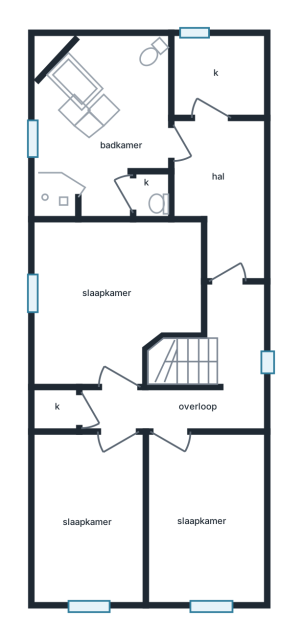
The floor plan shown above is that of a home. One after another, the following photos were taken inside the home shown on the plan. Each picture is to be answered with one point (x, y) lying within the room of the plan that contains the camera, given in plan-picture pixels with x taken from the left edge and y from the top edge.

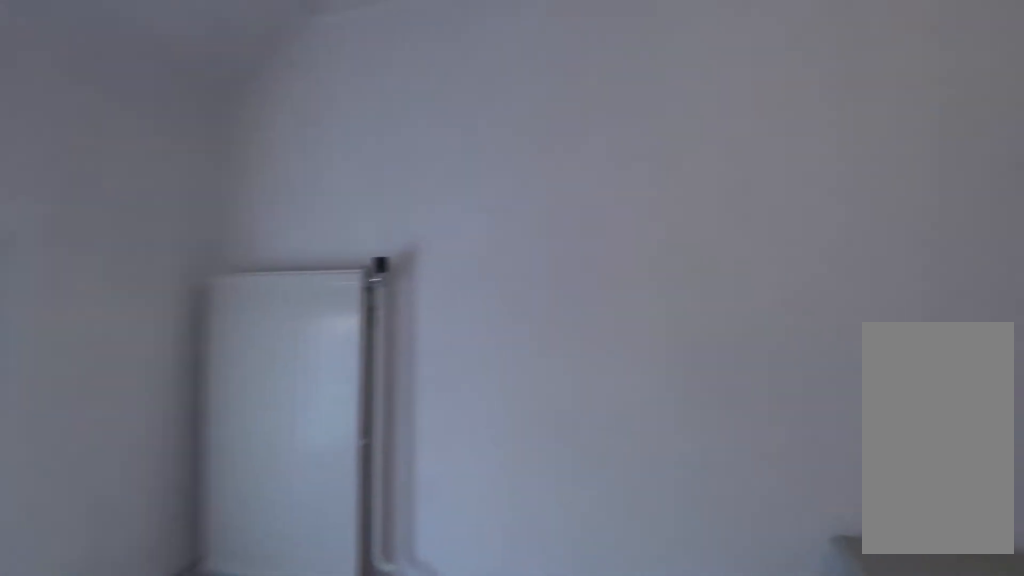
(90, 518)
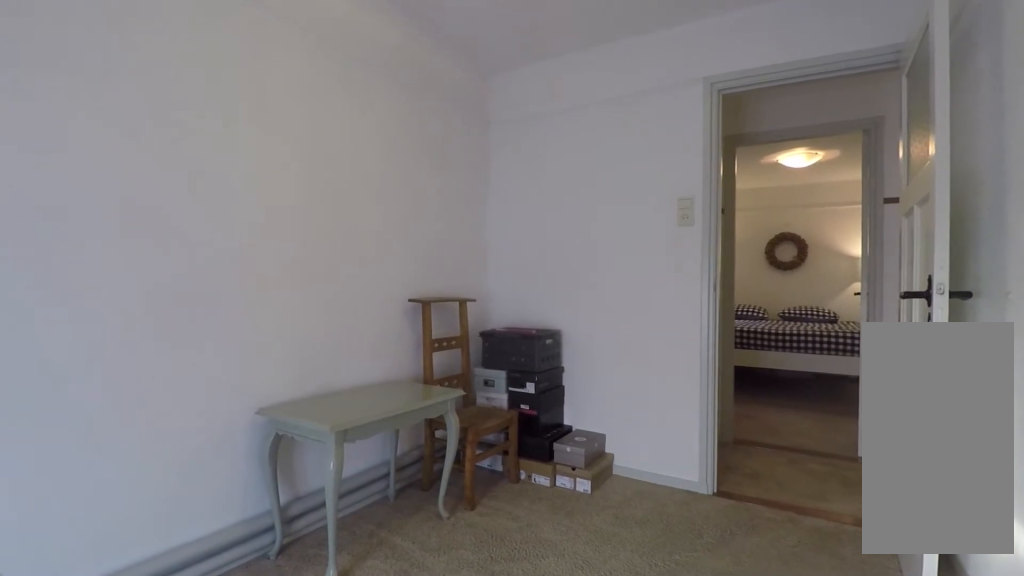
(90, 518)
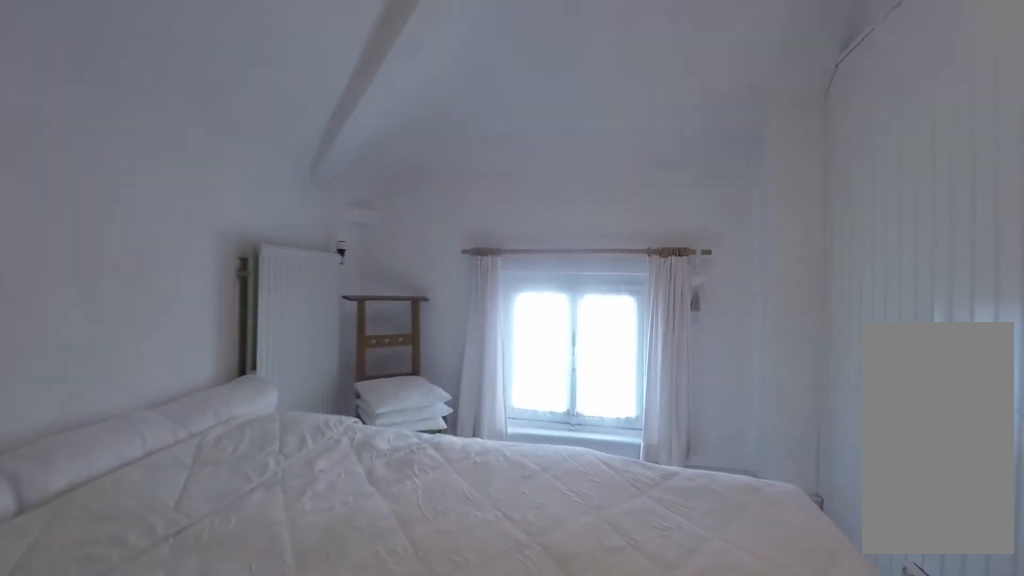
(203, 518)
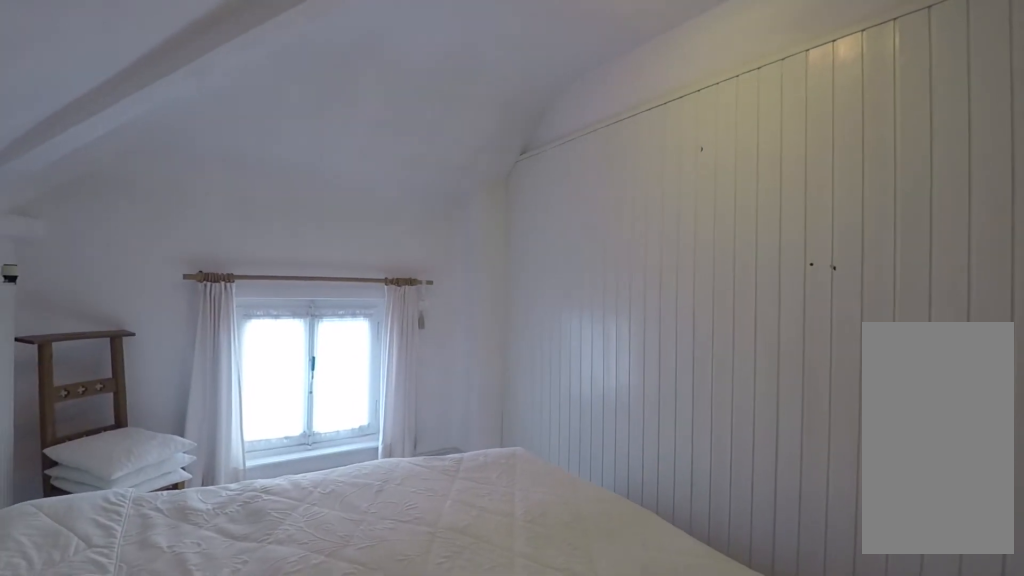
(203, 518)
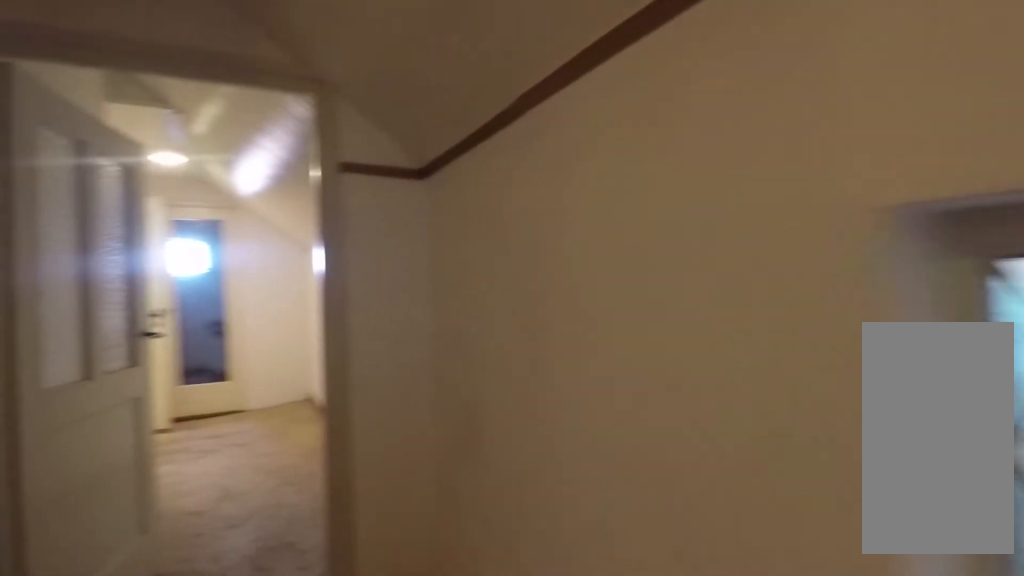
(198, 380)
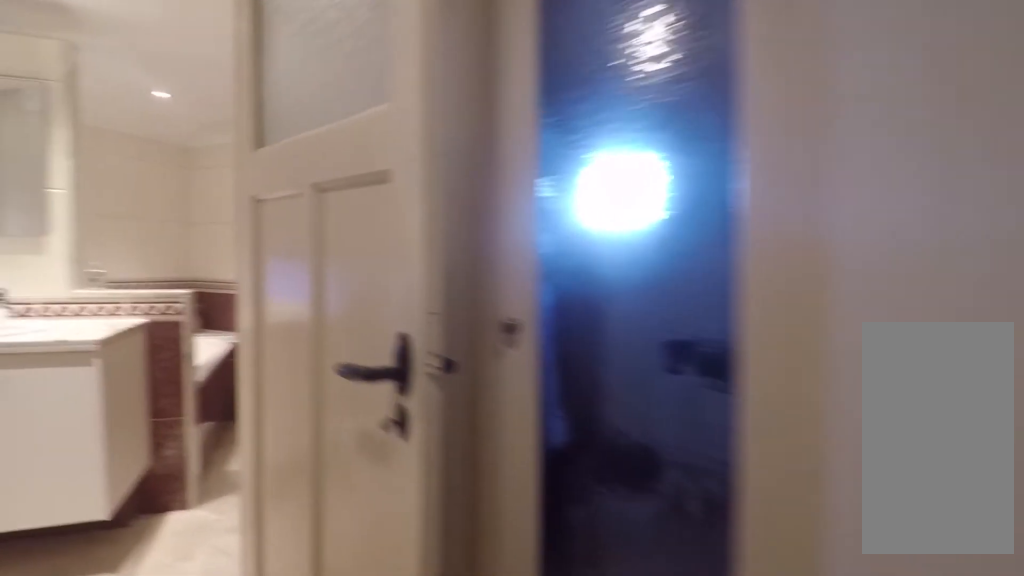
(222, 192)
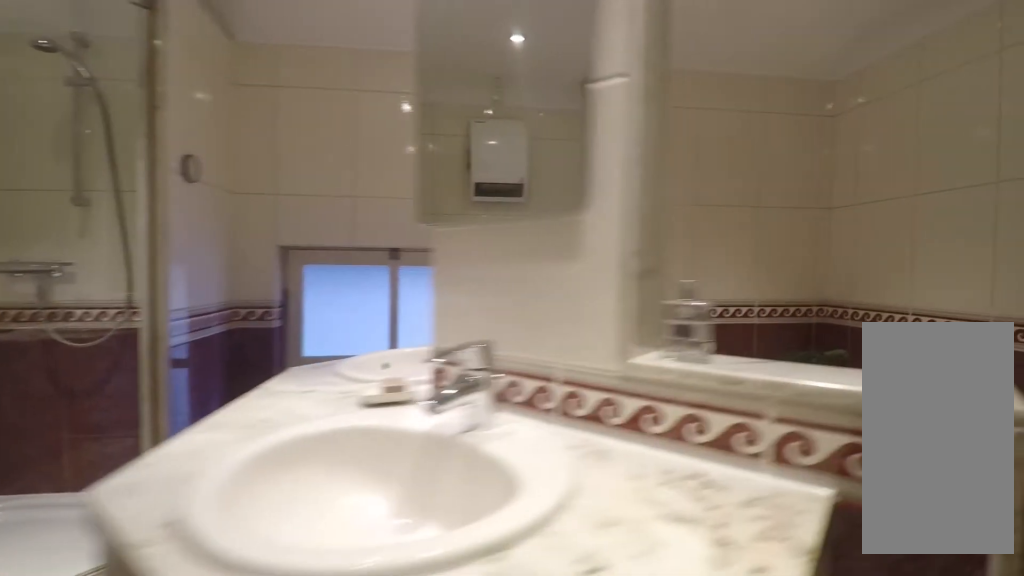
(101, 126)
